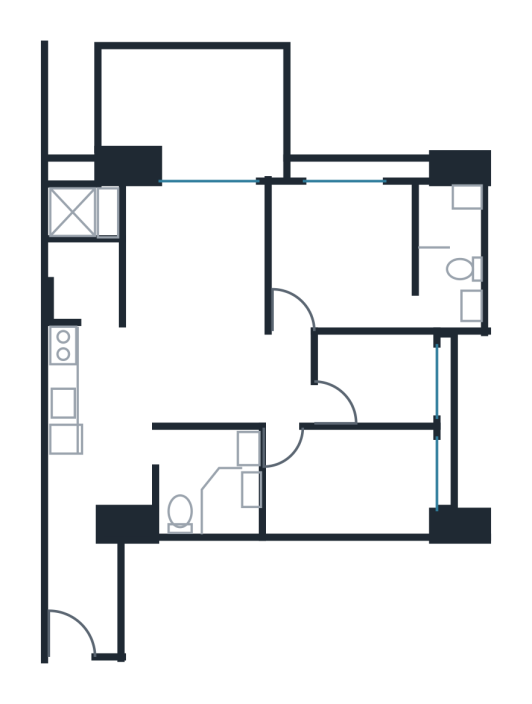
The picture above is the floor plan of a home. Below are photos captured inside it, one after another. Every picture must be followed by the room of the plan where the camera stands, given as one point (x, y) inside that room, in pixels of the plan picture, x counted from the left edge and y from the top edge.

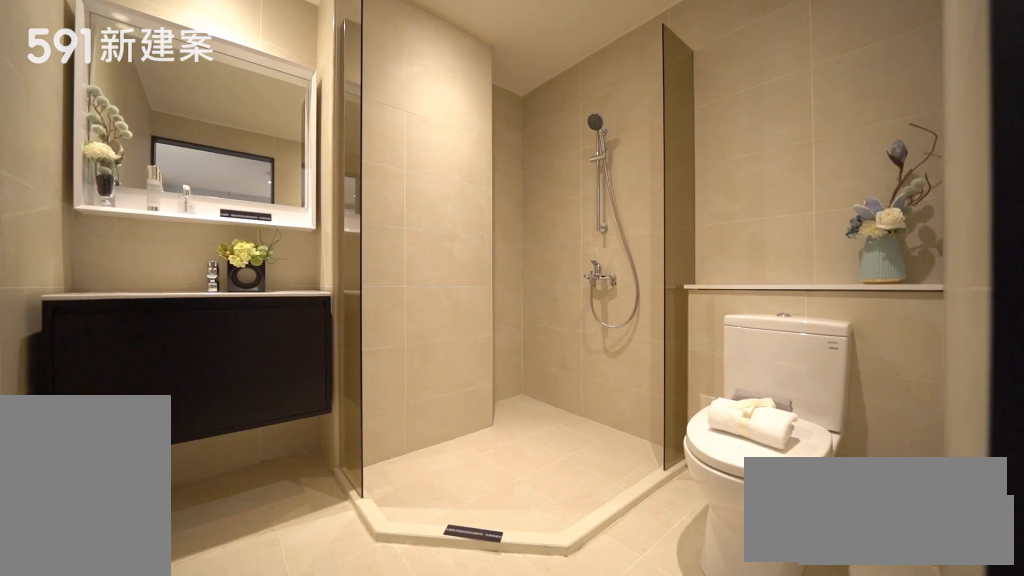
(210, 482)
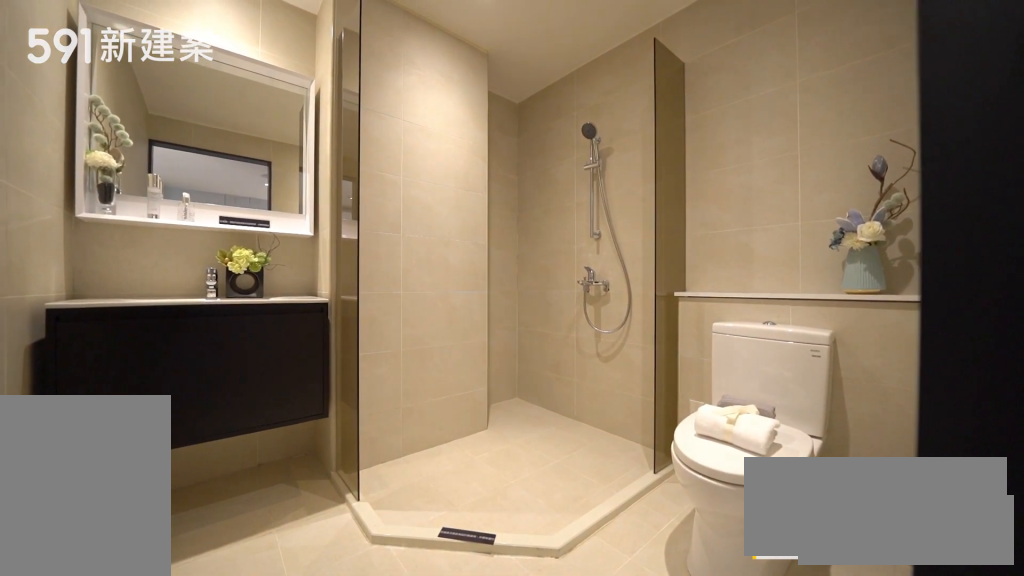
(210, 482)
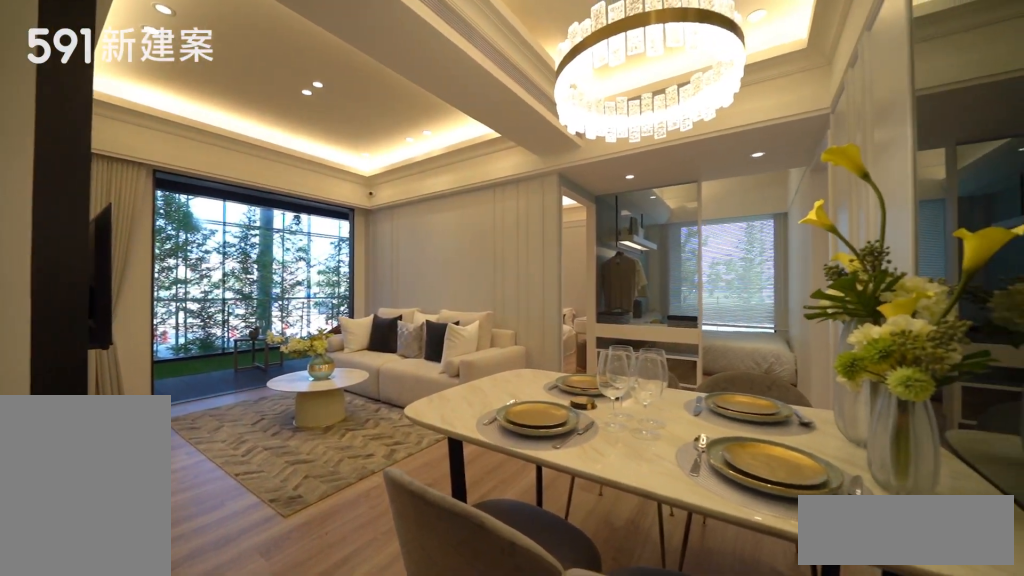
(208, 375)
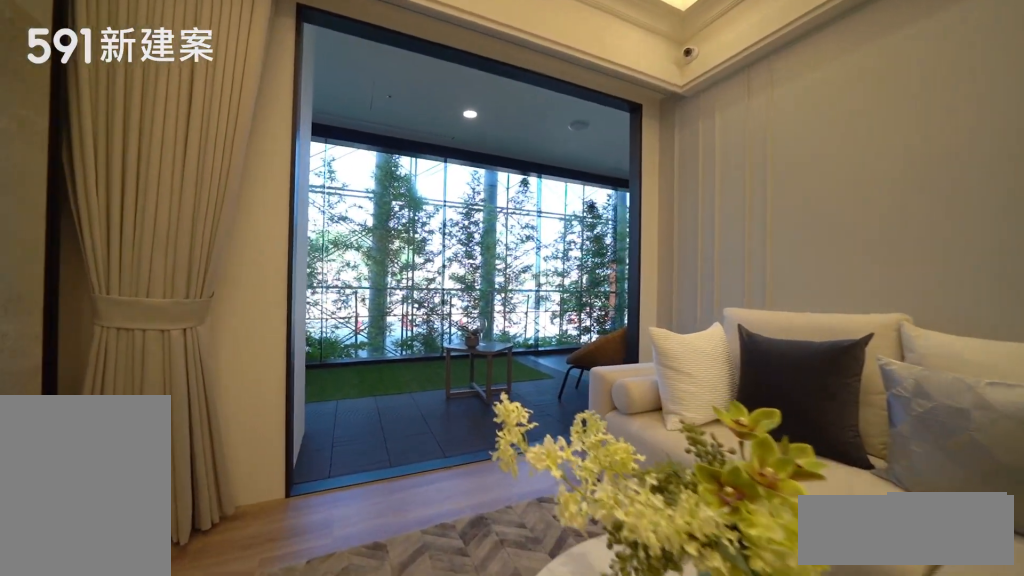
(196, 250)
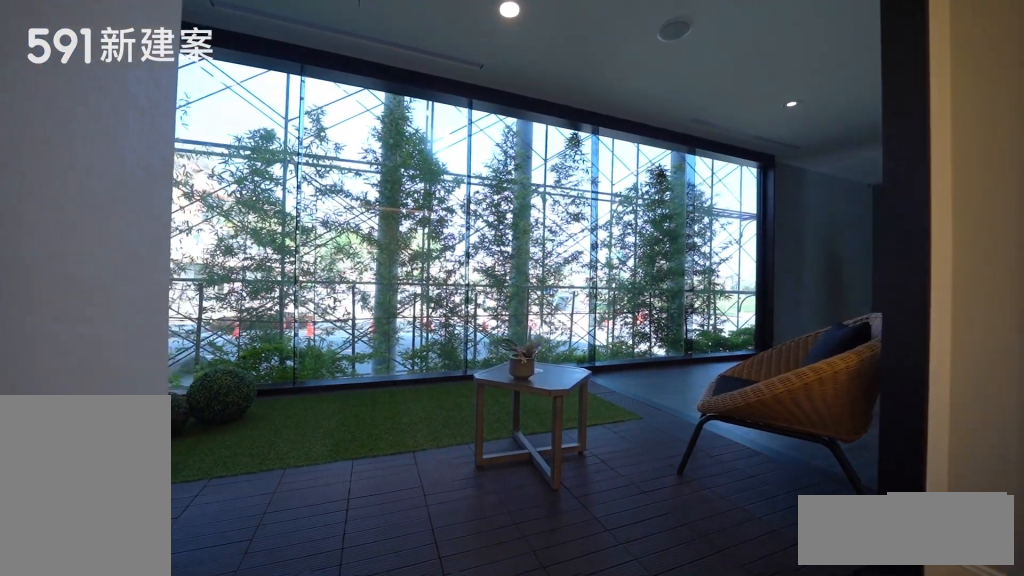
(189, 108)
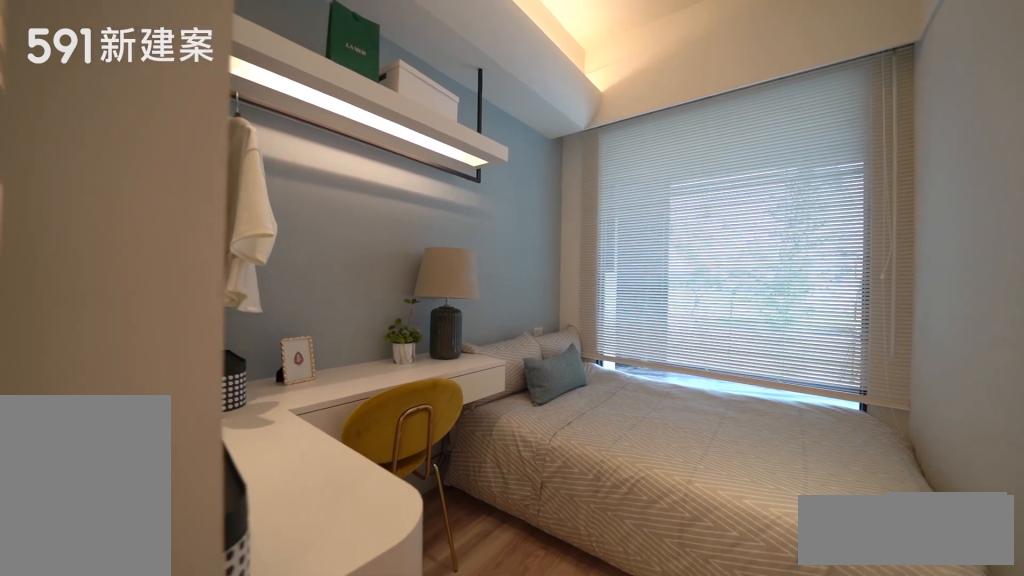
(371, 377)
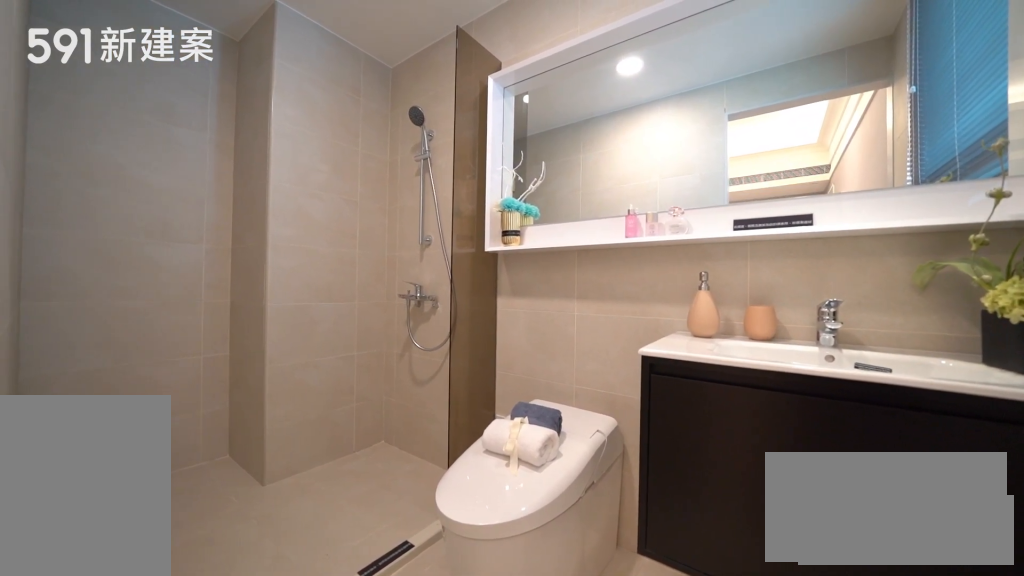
(446, 251)
